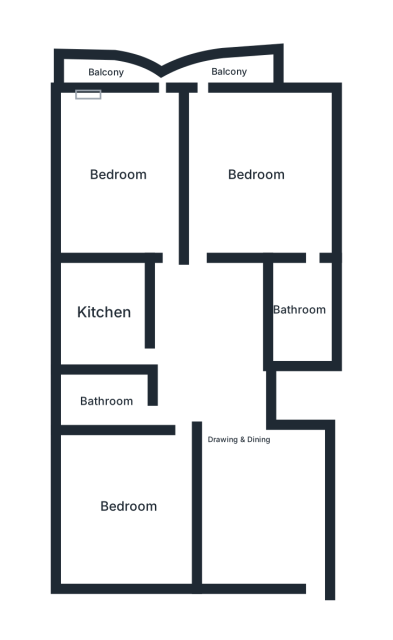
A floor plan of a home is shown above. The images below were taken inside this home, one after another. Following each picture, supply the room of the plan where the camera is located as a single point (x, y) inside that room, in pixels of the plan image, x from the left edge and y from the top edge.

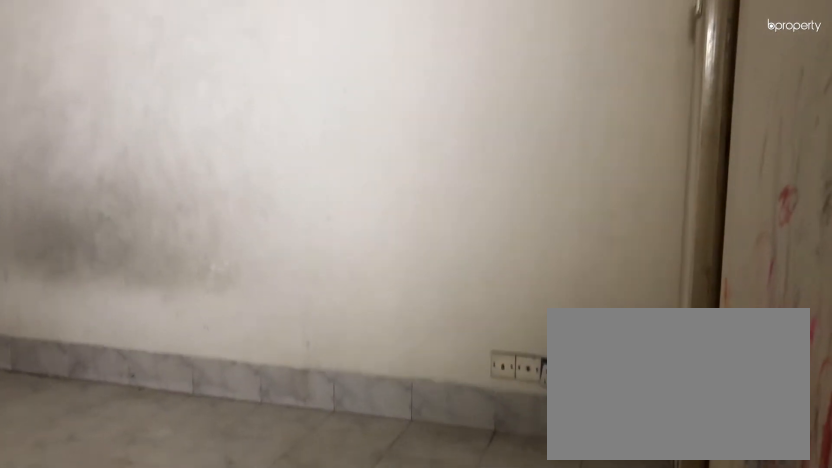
(259, 172)
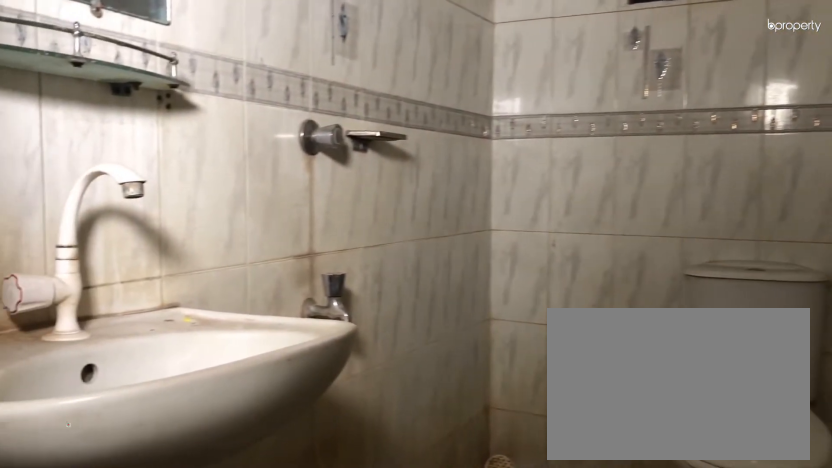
(296, 309)
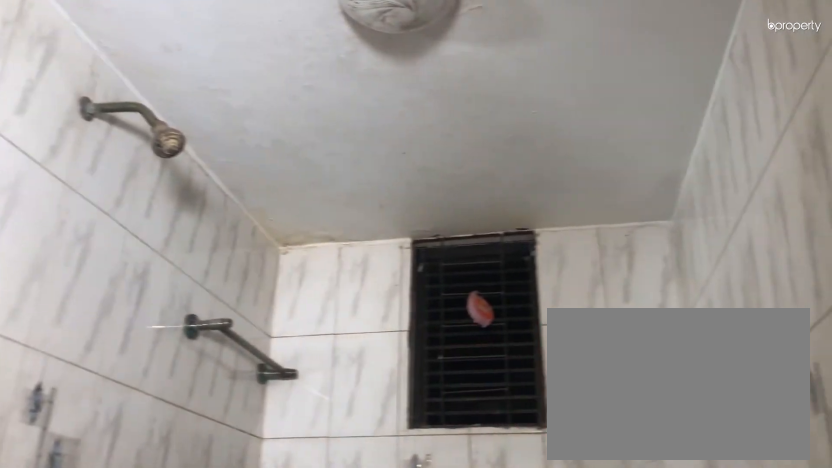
(296, 309)
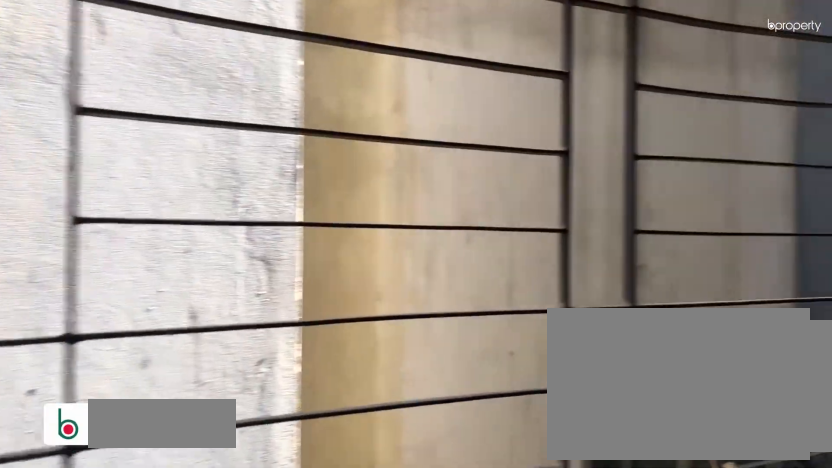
(227, 72)
